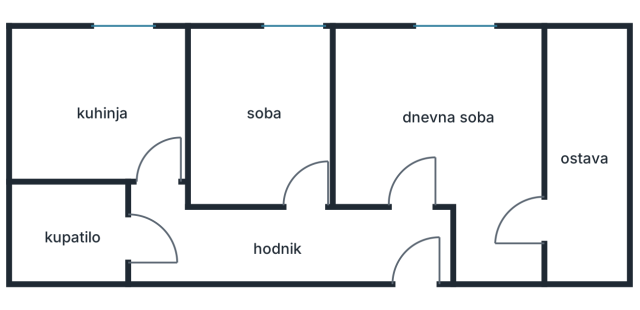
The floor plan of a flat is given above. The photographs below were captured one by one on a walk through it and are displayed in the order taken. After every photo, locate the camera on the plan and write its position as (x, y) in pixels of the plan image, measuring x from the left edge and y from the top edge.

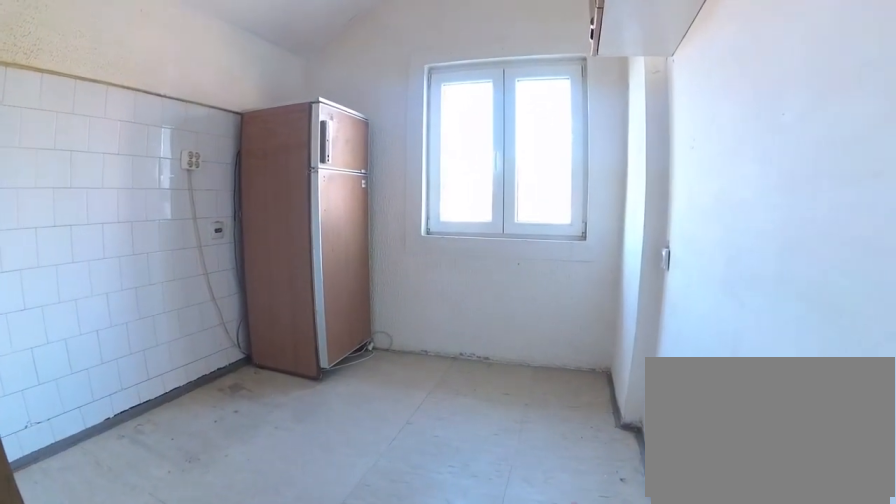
(160, 171)
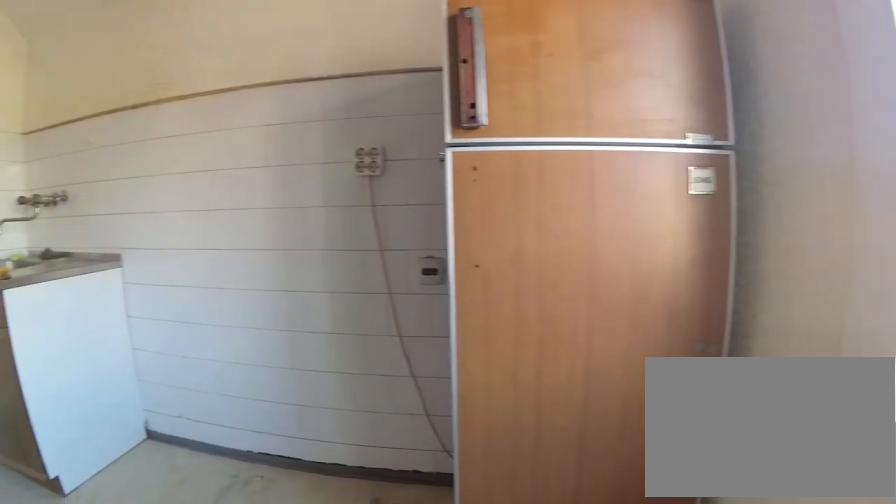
(144, 61)
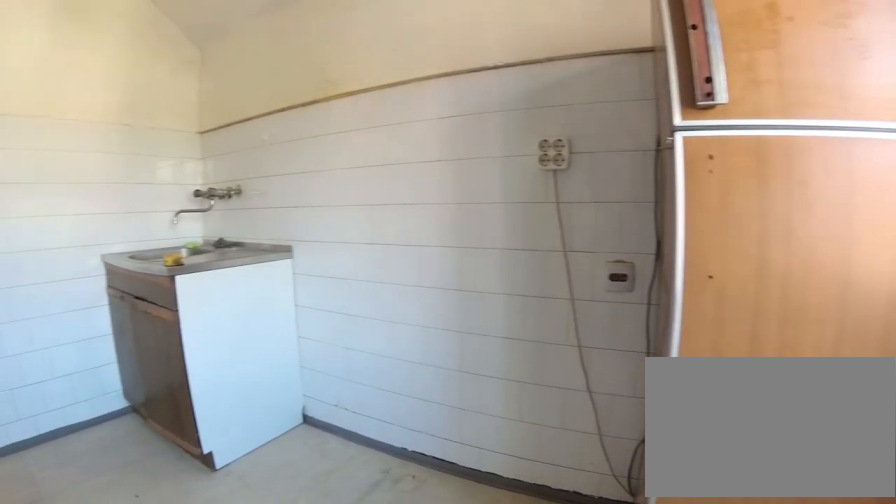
(150, 55)
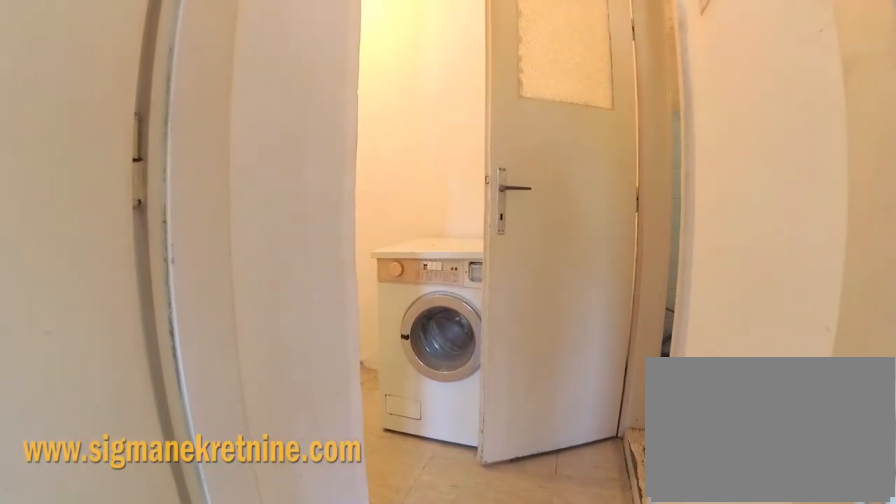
(149, 145)
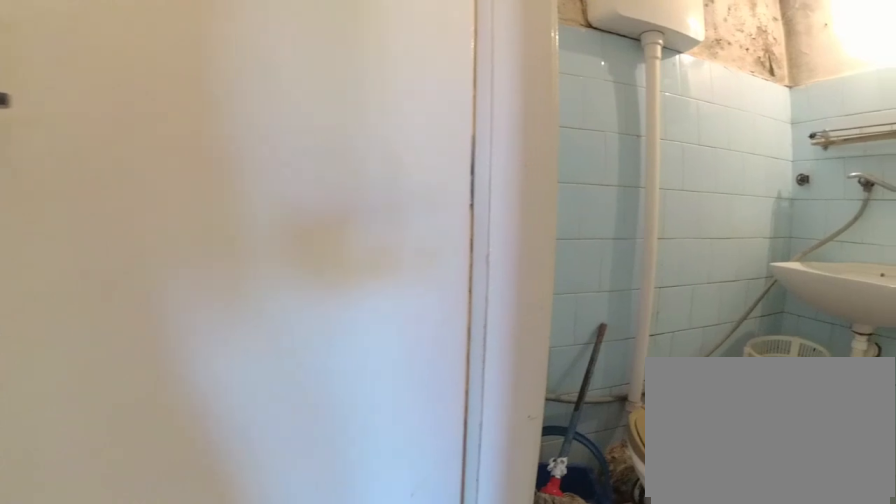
(150, 205)
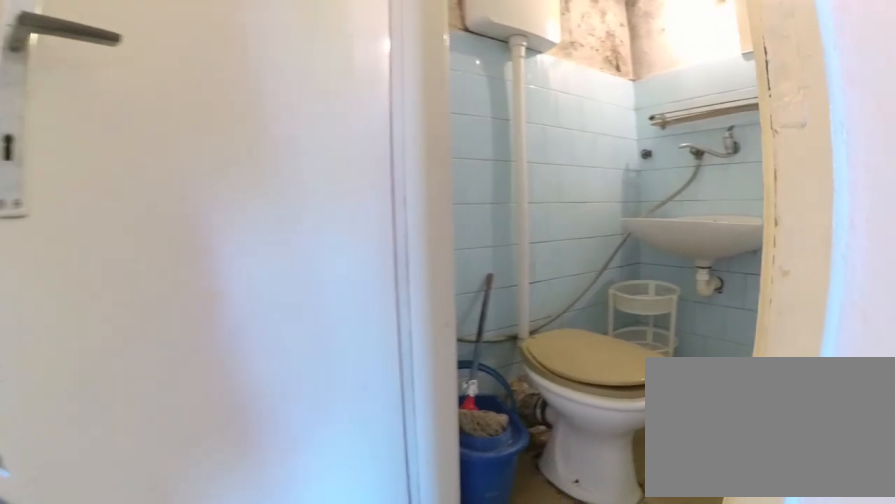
(150, 214)
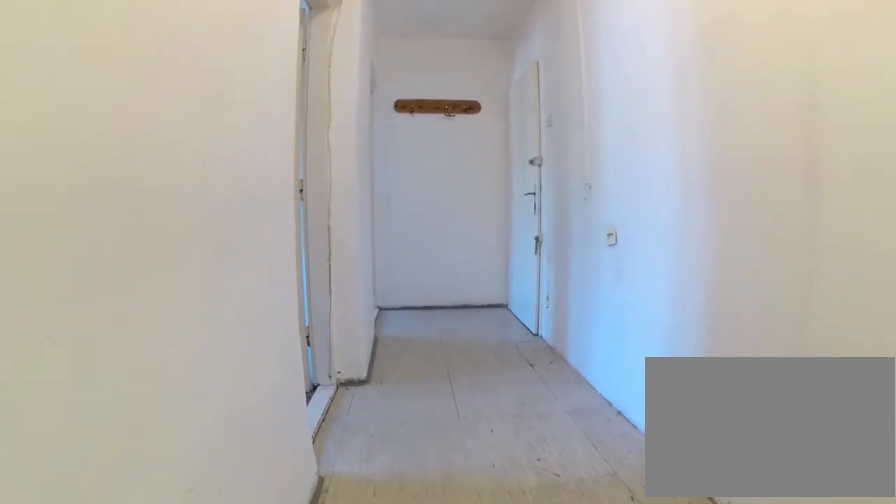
(176, 246)
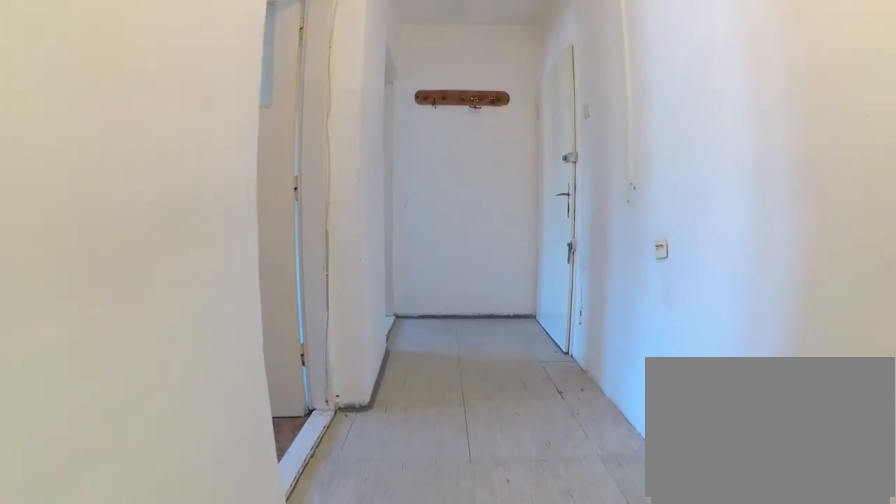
(205, 245)
